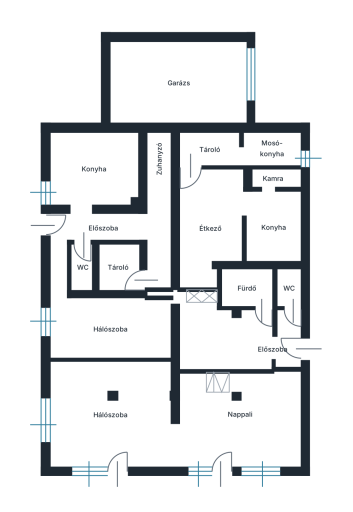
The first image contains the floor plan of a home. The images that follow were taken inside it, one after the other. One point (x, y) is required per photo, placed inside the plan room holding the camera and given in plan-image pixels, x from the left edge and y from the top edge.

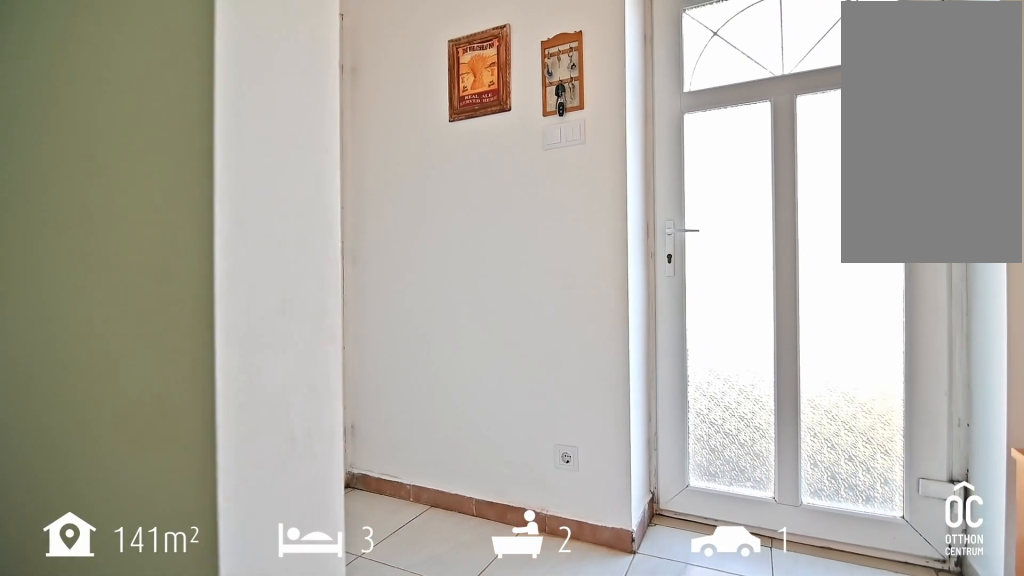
(287, 339)
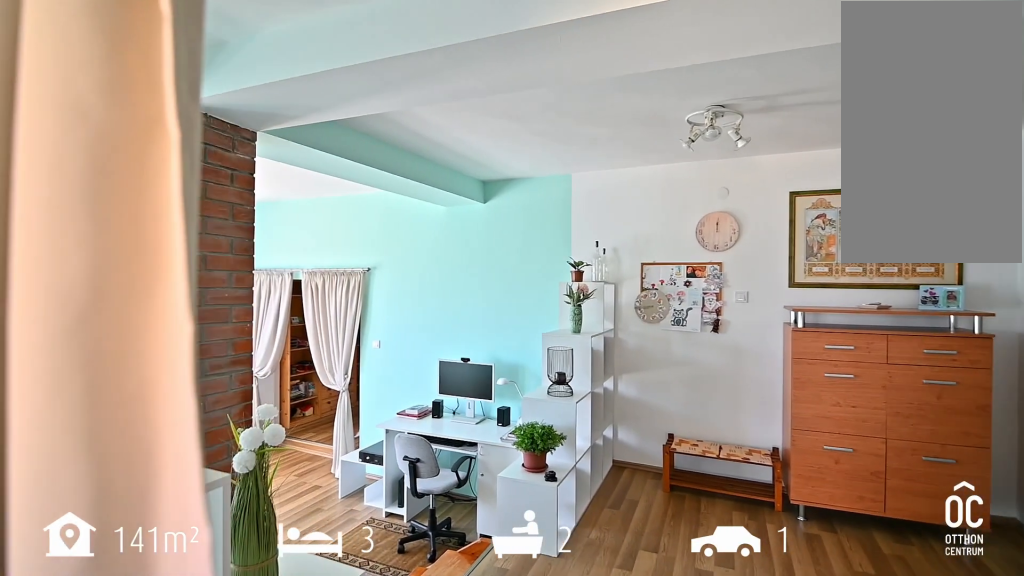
(238, 384)
